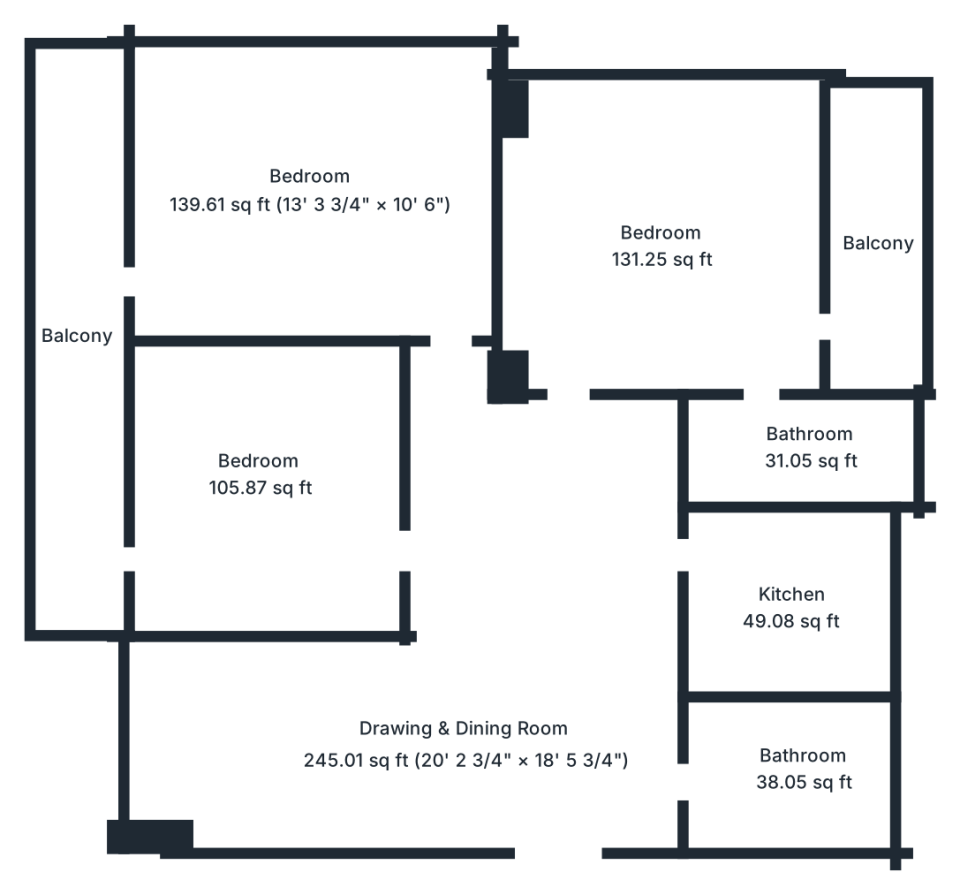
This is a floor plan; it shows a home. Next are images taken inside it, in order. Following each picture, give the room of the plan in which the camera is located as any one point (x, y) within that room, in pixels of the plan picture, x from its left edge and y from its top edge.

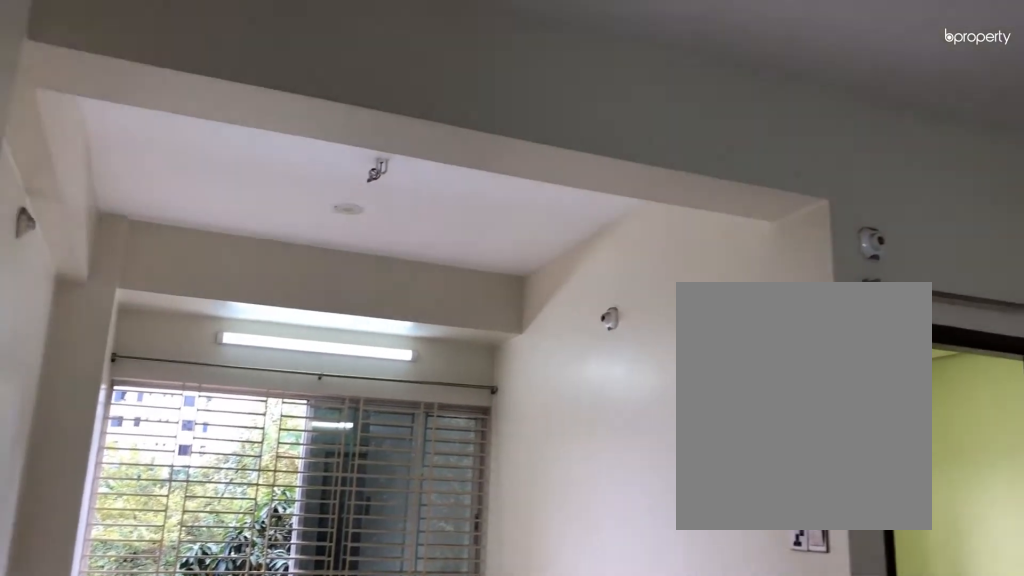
(465, 744)
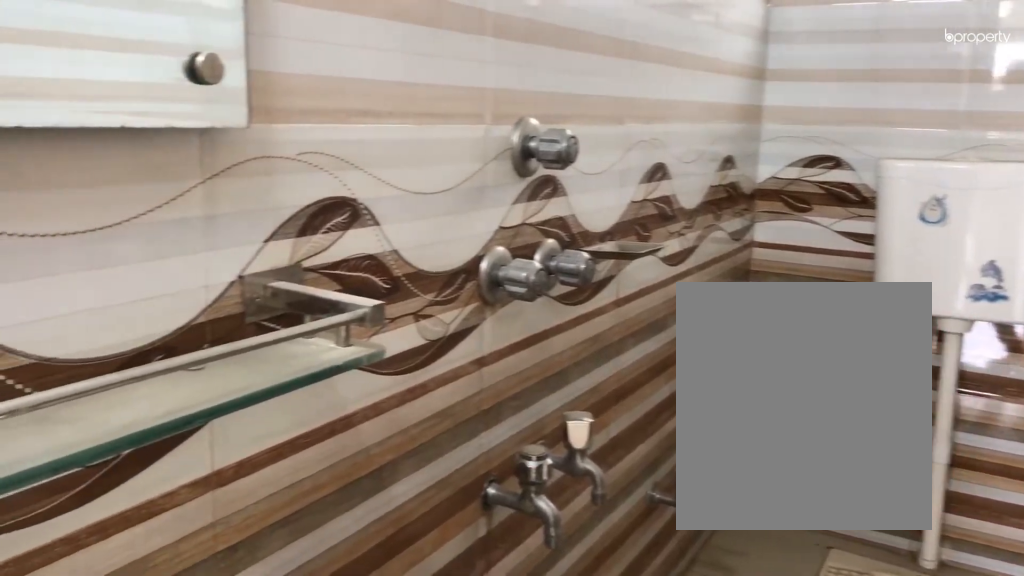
(806, 769)
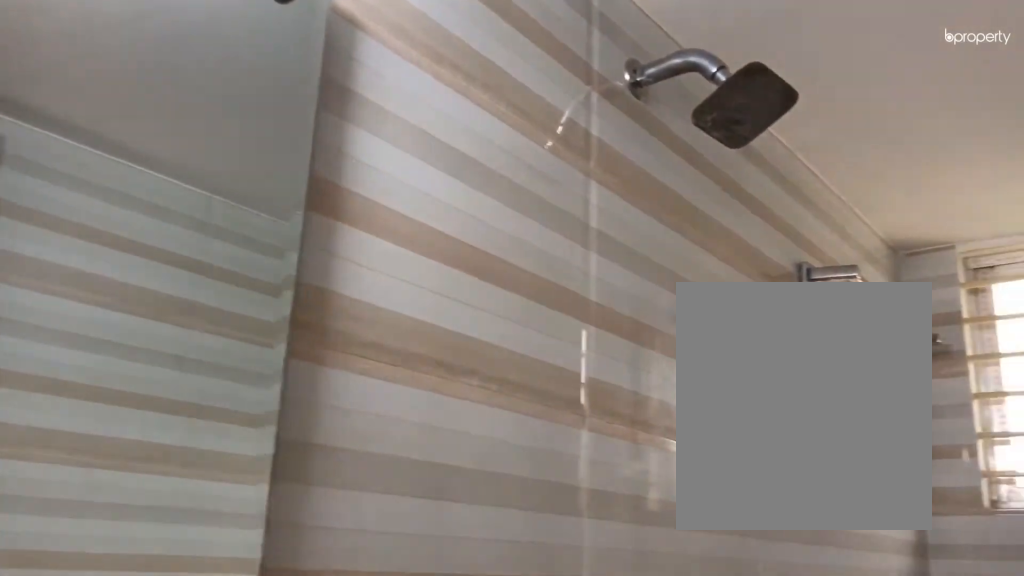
(806, 769)
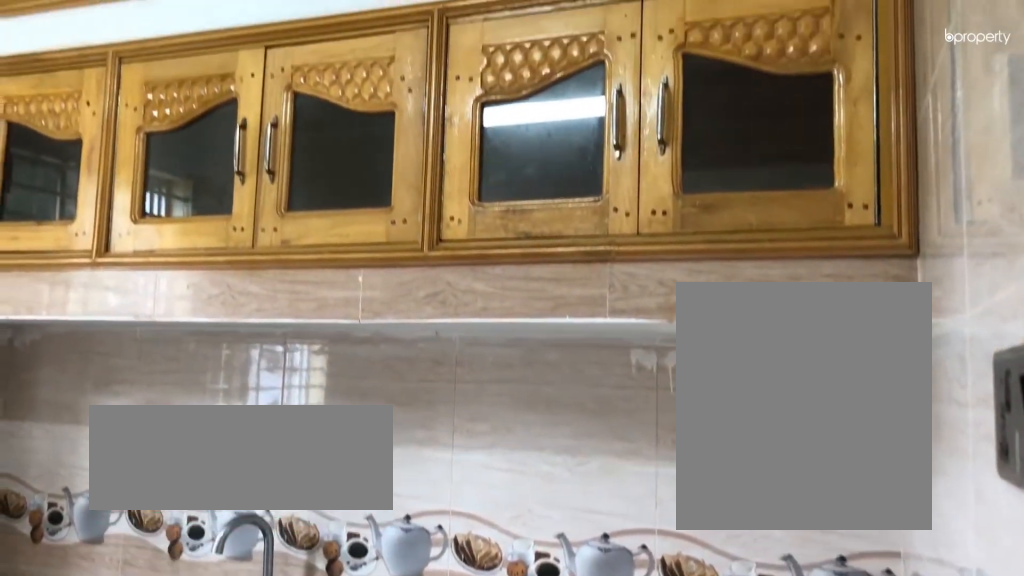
(789, 607)
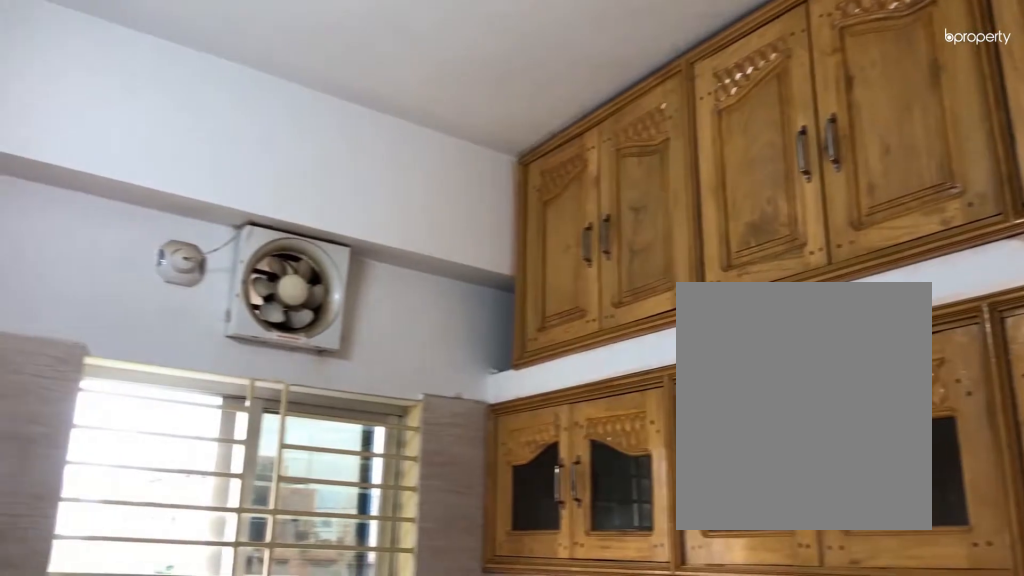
(789, 607)
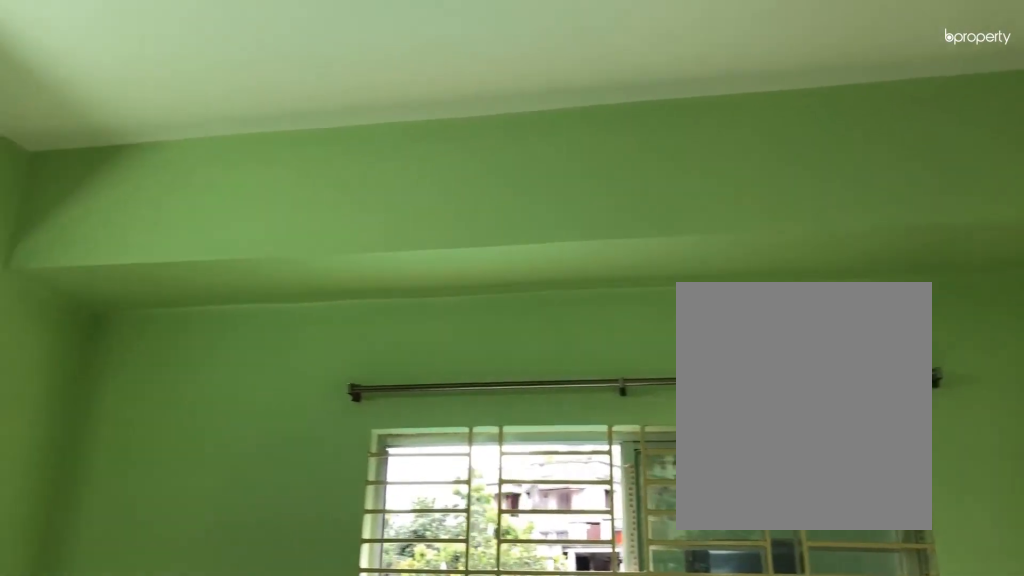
(661, 253)
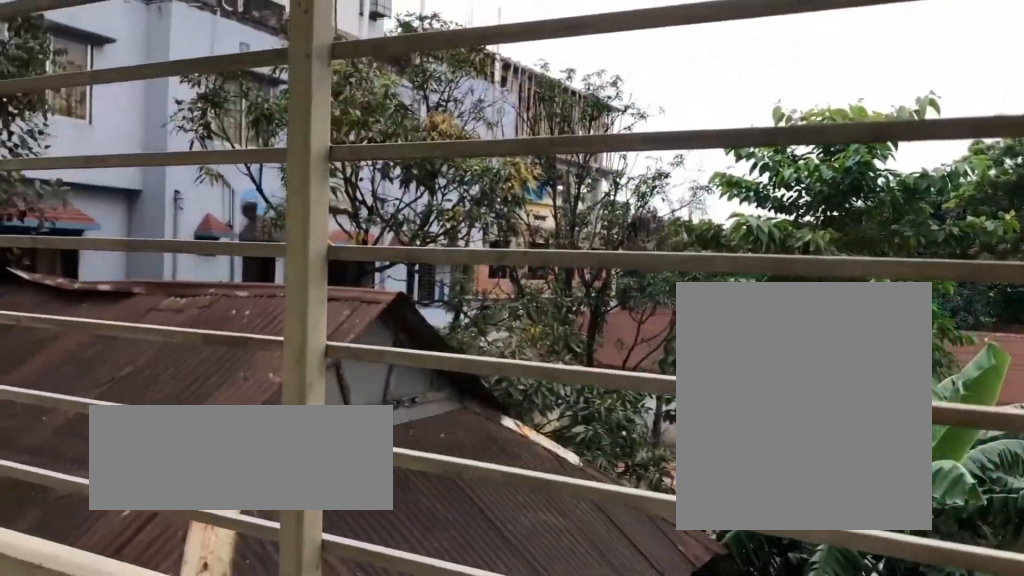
(881, 238)
